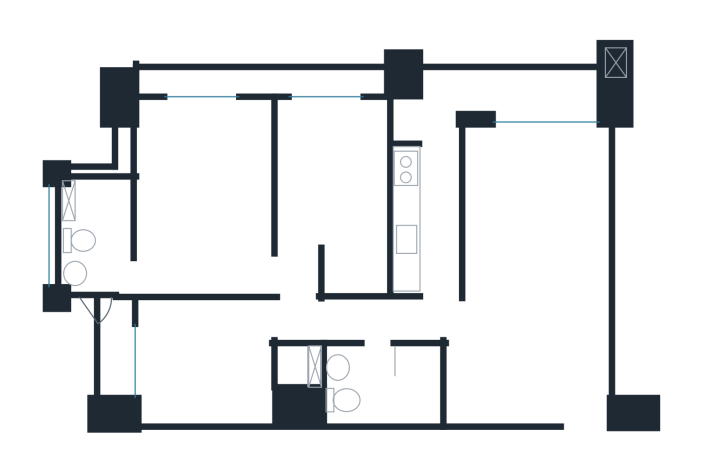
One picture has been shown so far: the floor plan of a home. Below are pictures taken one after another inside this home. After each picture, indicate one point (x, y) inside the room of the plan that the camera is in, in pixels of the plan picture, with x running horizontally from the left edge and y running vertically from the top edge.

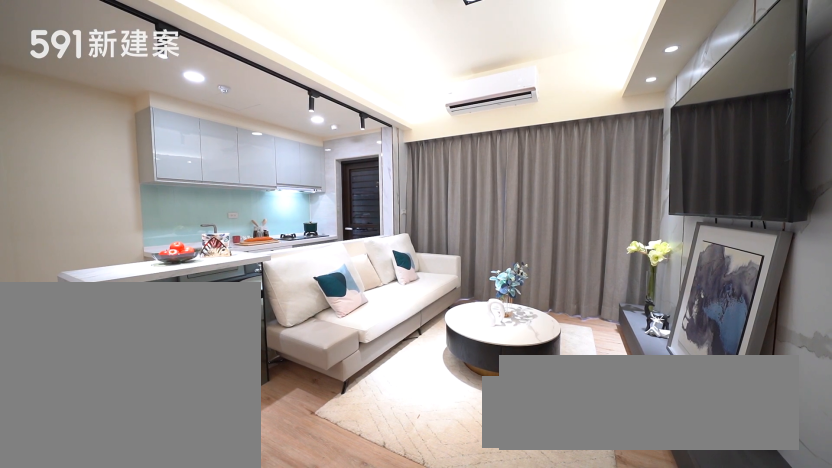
(536, 206)
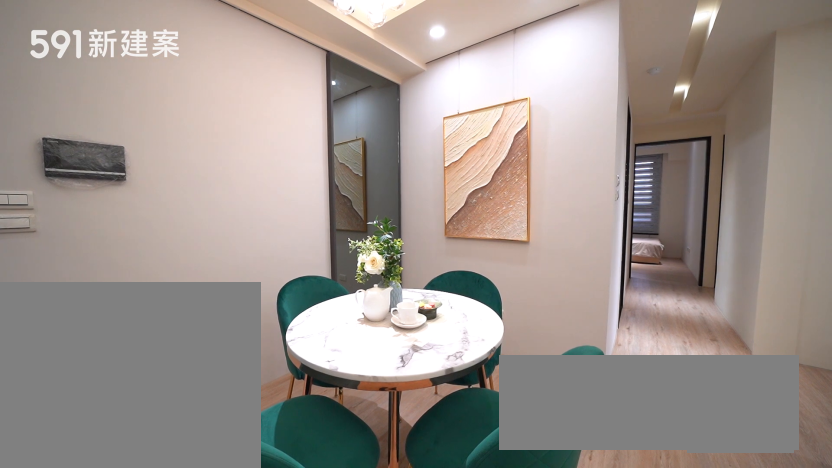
(504, 384)
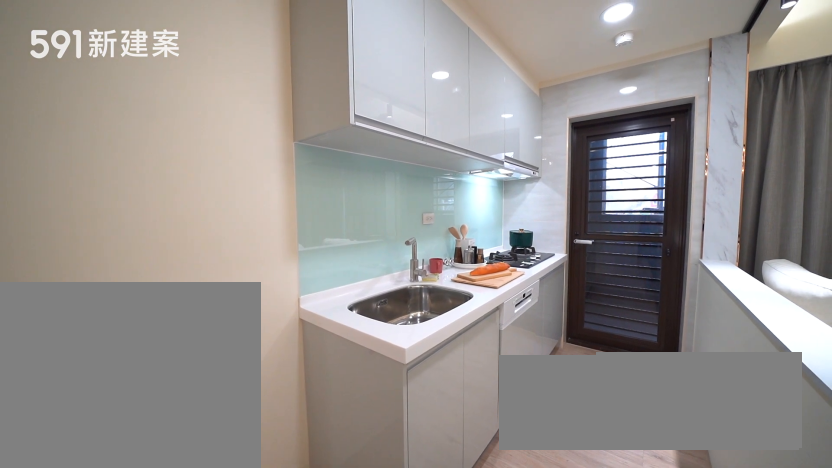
(428, 217)
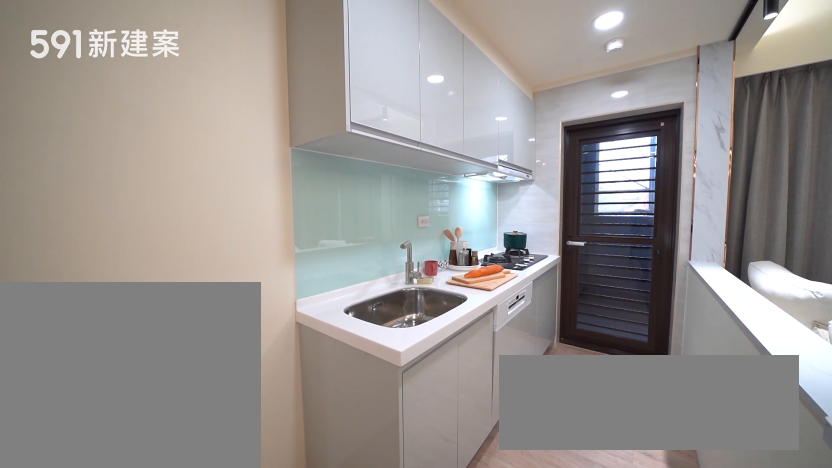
(428, 217)
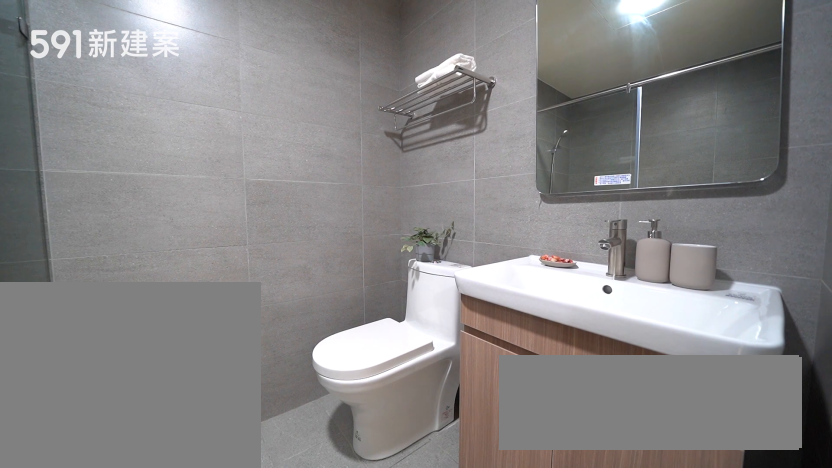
(382, 386)
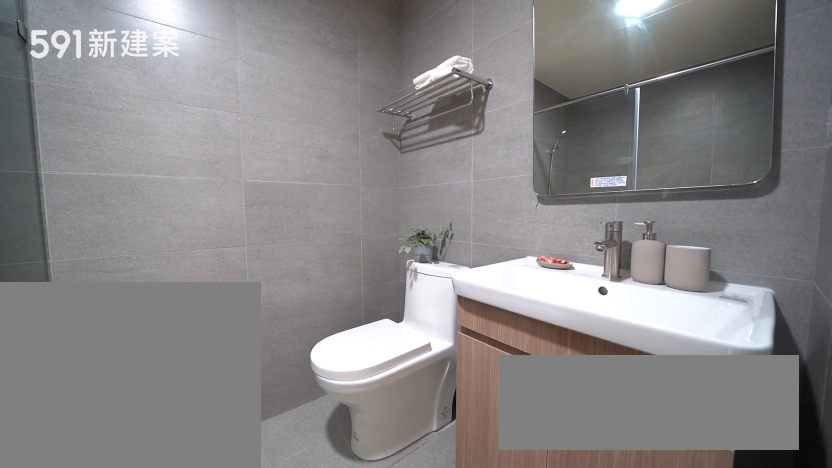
(382, 386)
